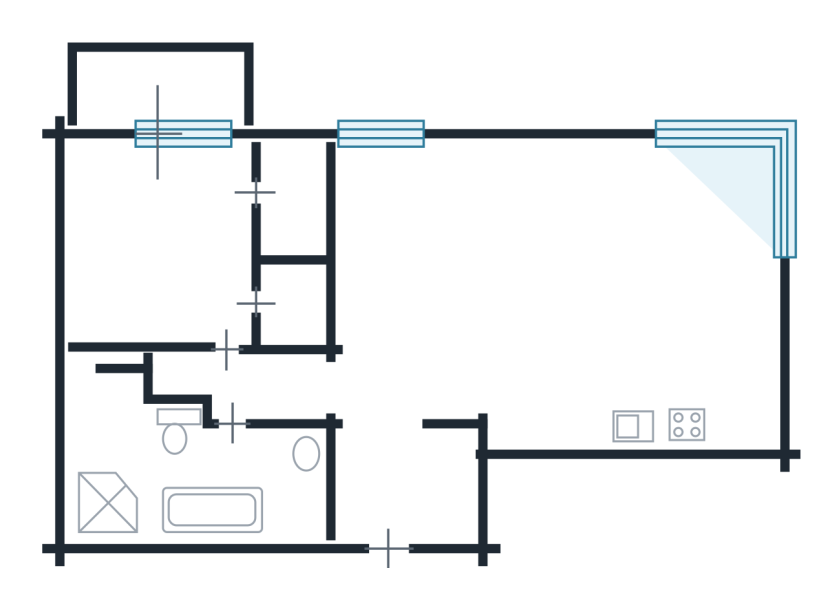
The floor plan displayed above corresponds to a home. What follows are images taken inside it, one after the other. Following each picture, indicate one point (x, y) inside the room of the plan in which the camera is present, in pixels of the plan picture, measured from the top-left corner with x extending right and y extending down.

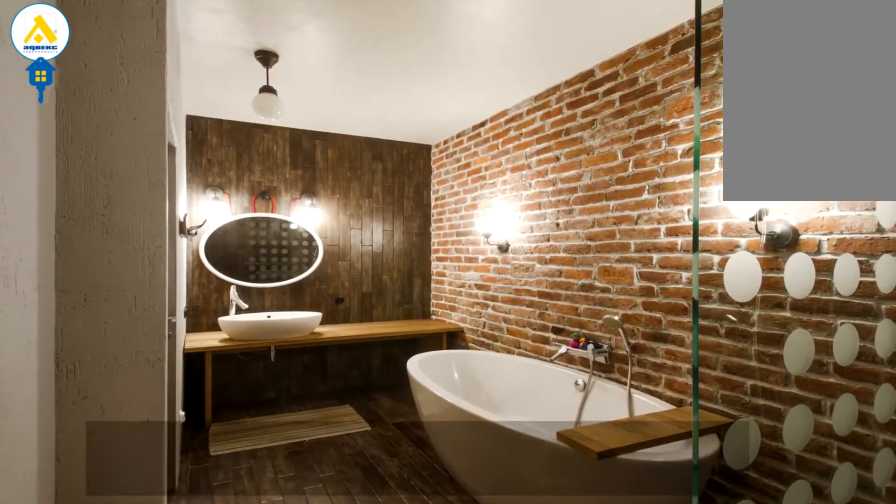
(142, 467)
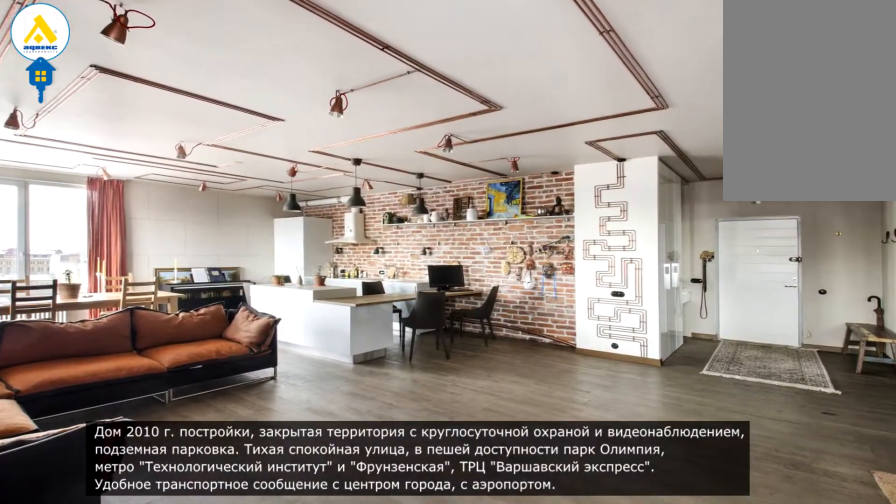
(471, 313)
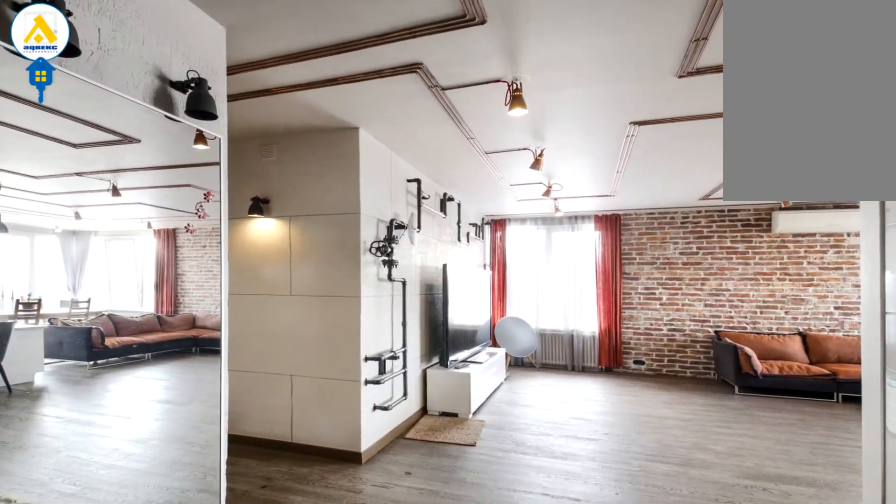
(471, 313)
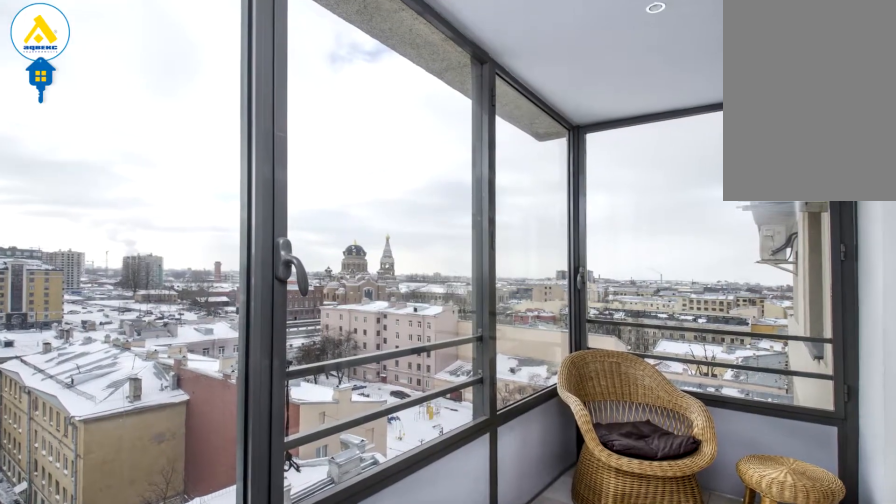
(169, 90)
